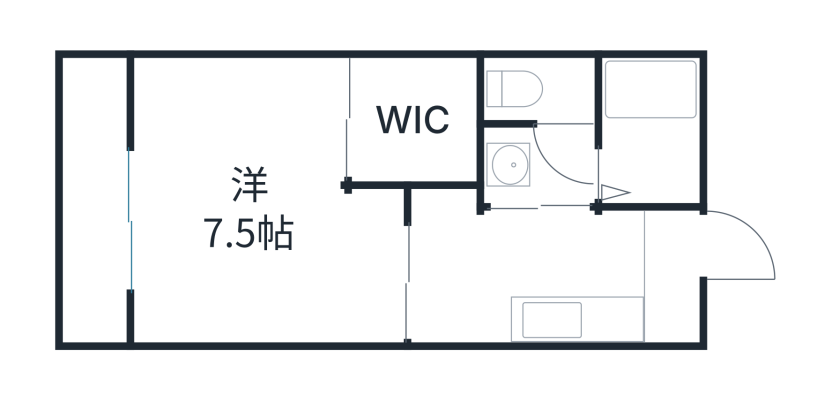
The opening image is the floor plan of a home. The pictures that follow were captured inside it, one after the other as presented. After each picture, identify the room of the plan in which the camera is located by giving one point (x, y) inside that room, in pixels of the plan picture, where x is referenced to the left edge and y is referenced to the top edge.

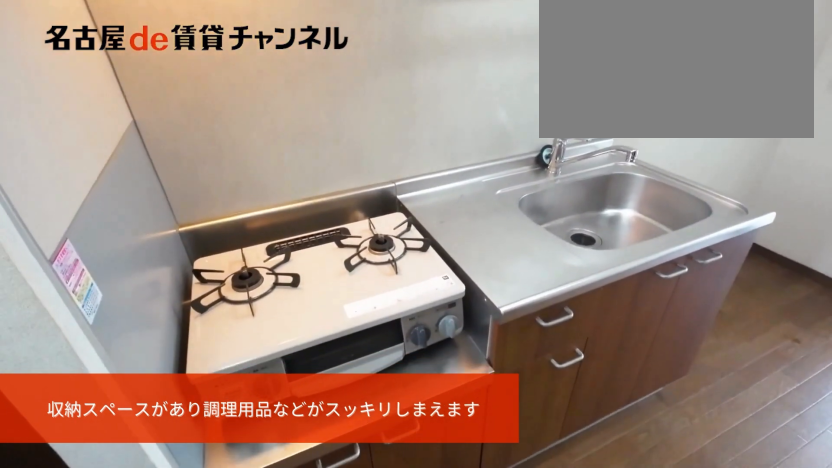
(574, 322)
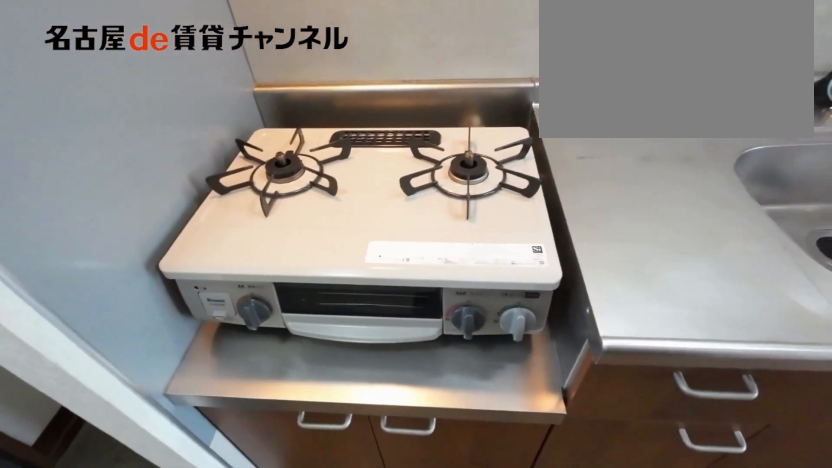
(574, 322)
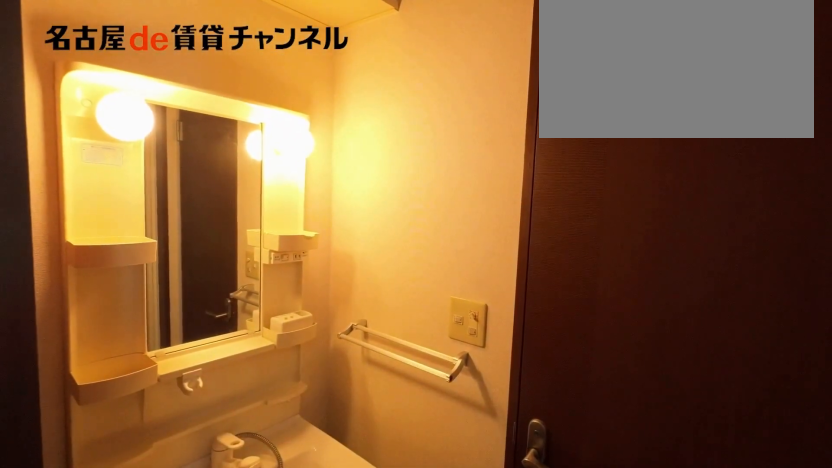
(542, 167)
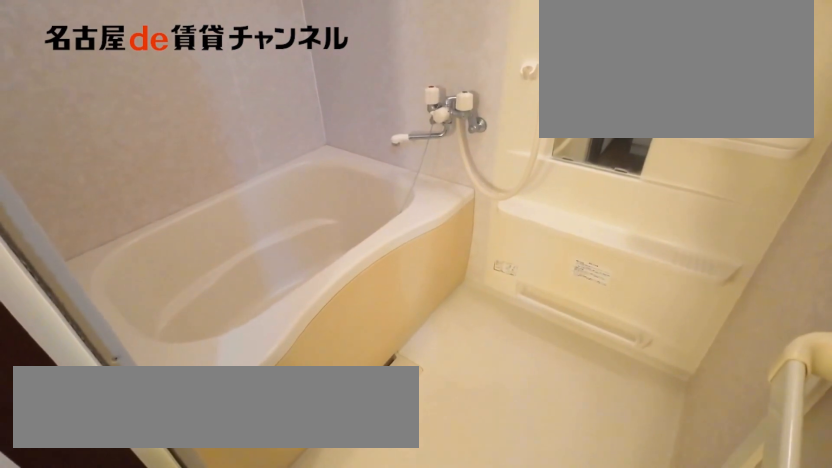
(652, 132)
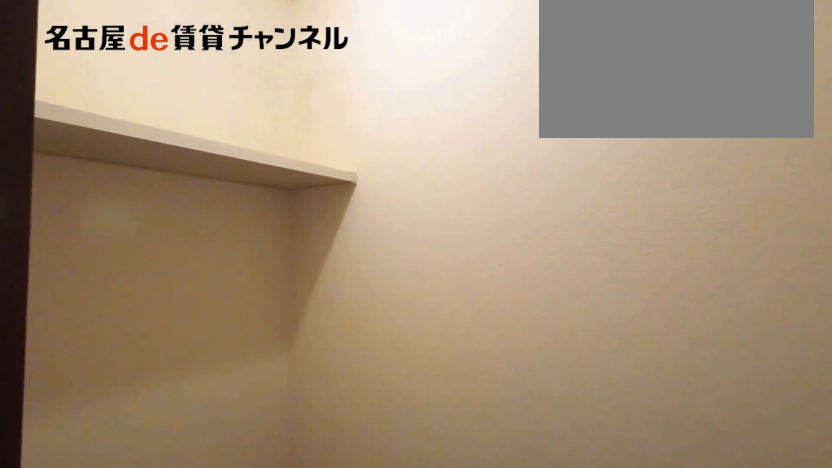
(543, 88)
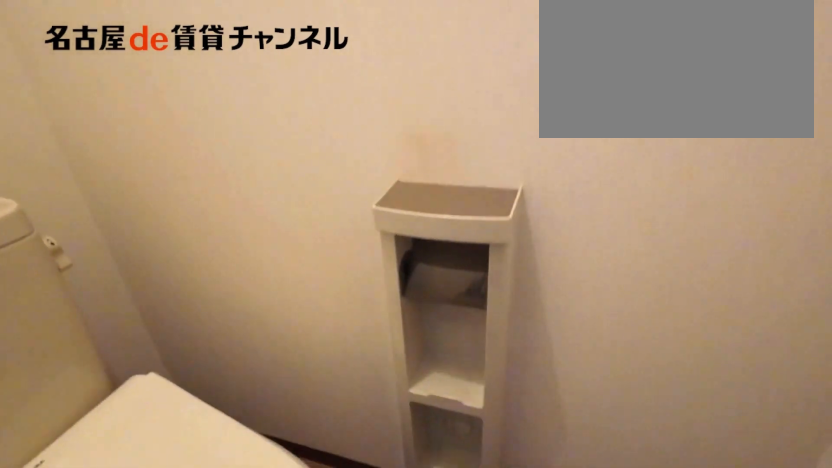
(543, 88)
